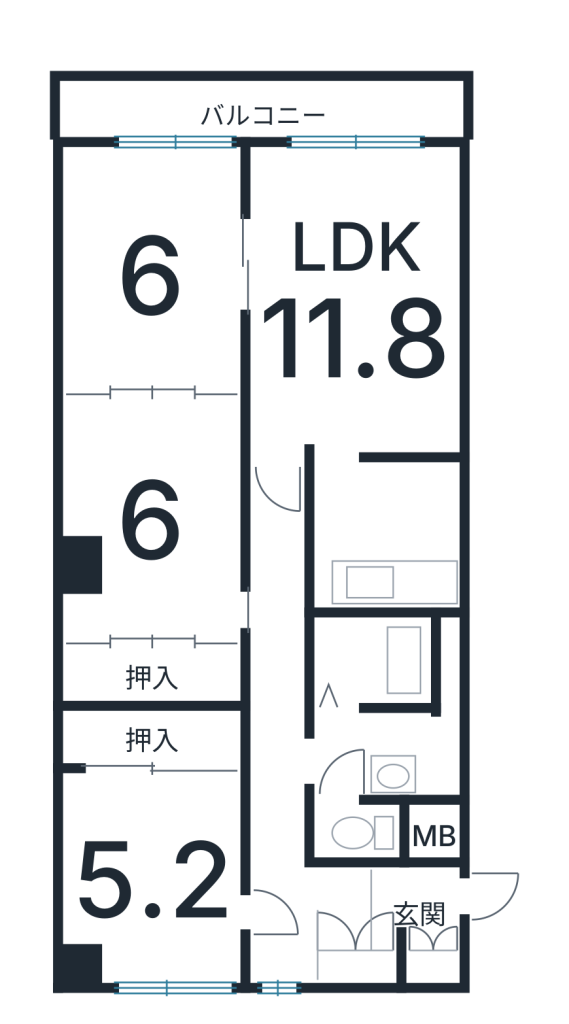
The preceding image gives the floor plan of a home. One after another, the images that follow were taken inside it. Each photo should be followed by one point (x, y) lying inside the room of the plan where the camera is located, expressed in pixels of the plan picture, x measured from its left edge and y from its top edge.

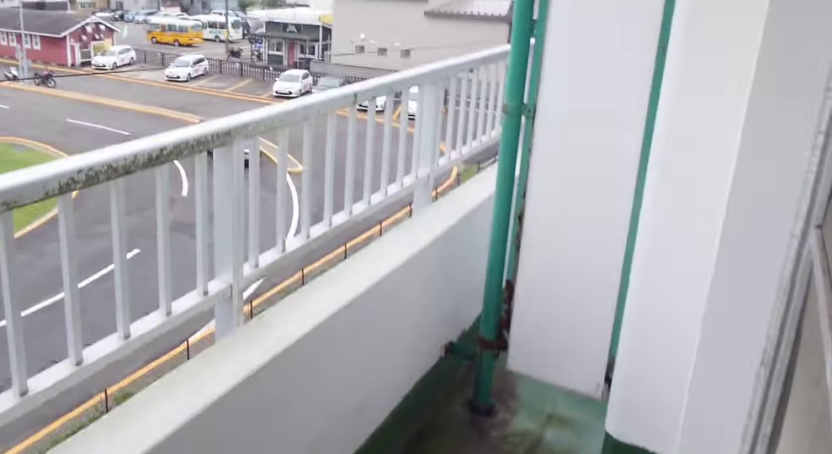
(253, 127)
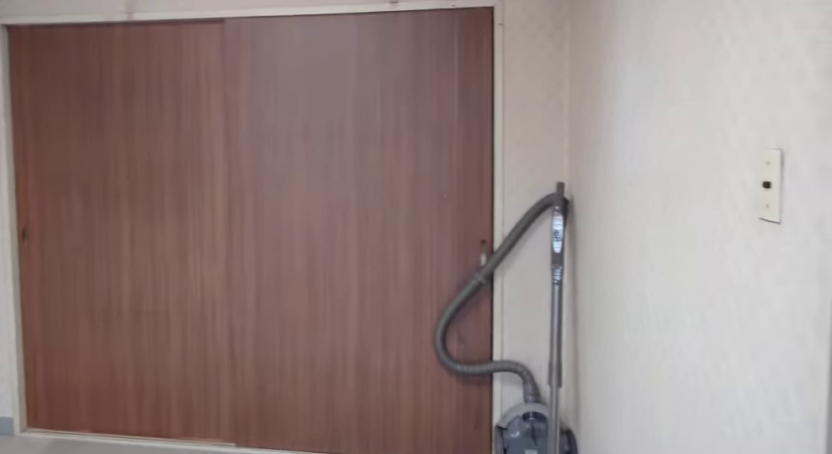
(148, 875)
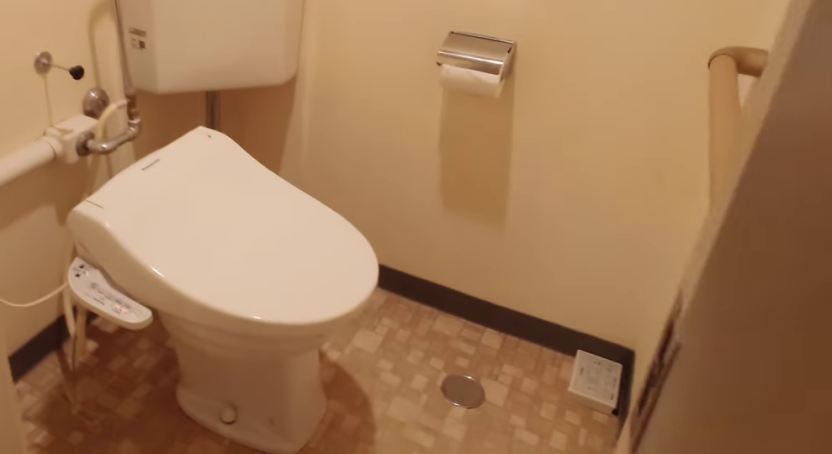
(346, 841)
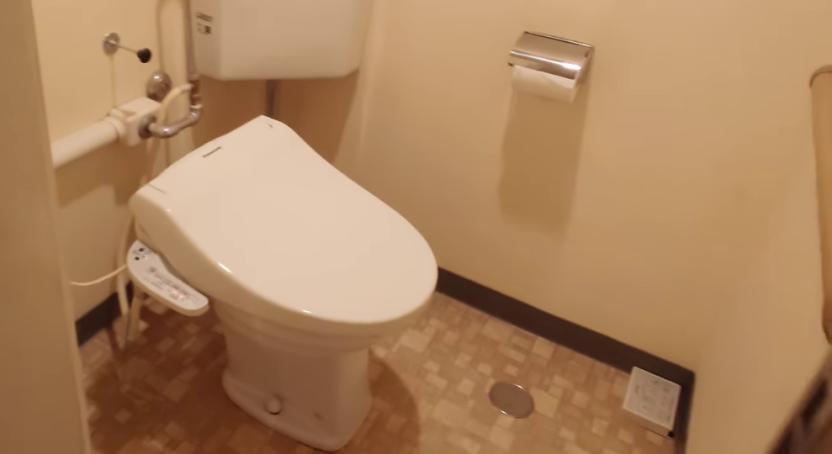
(346, 841)
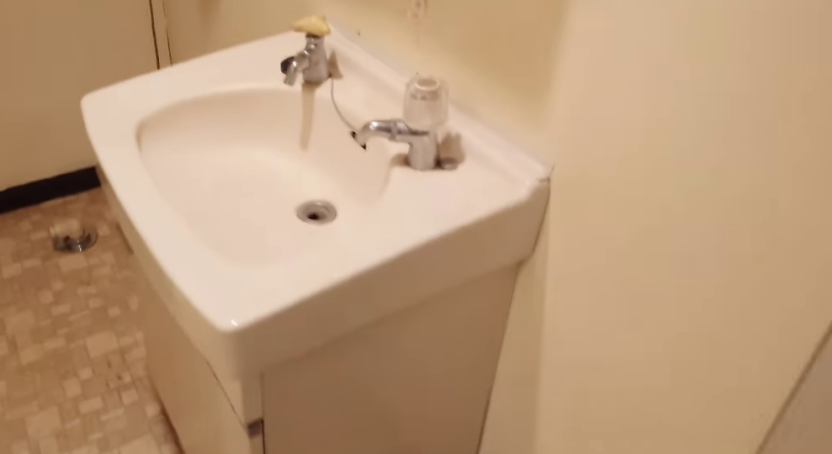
(376, 759)
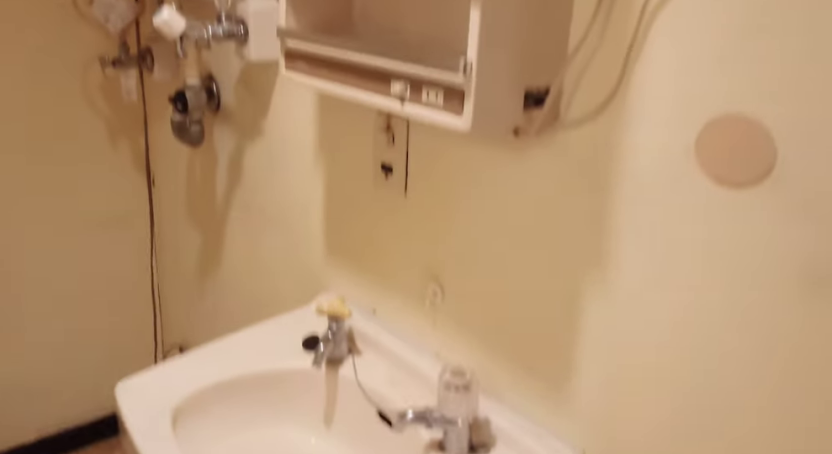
(376, 759)
